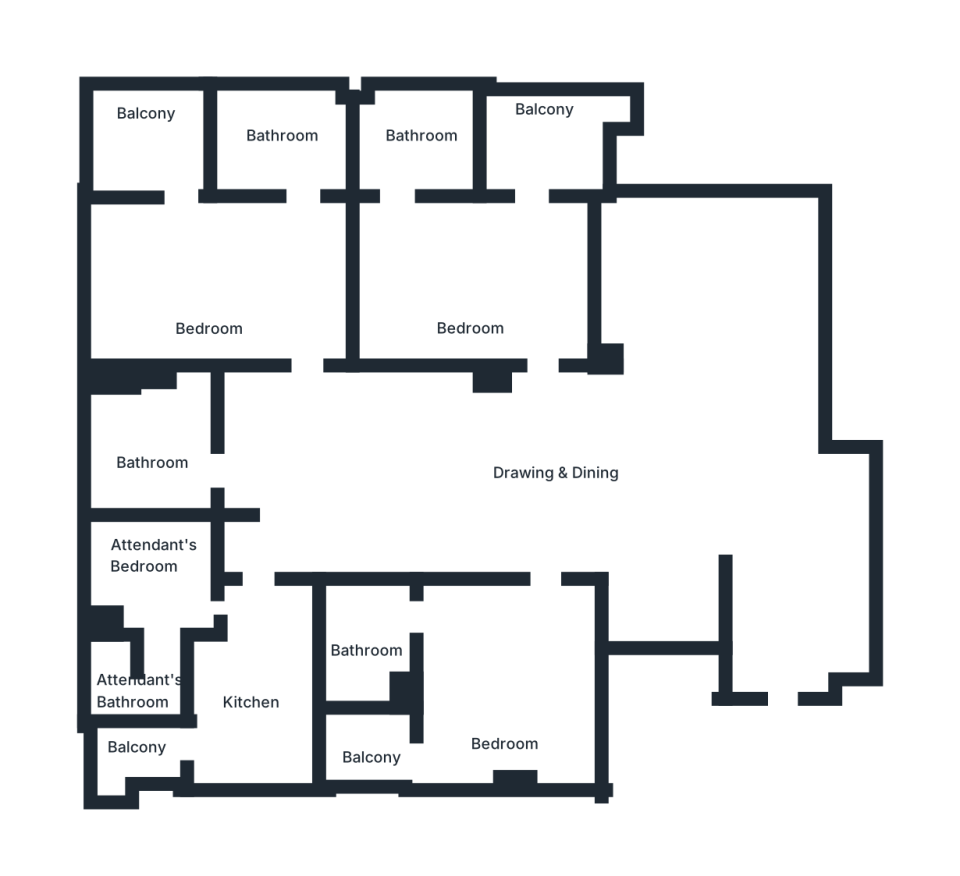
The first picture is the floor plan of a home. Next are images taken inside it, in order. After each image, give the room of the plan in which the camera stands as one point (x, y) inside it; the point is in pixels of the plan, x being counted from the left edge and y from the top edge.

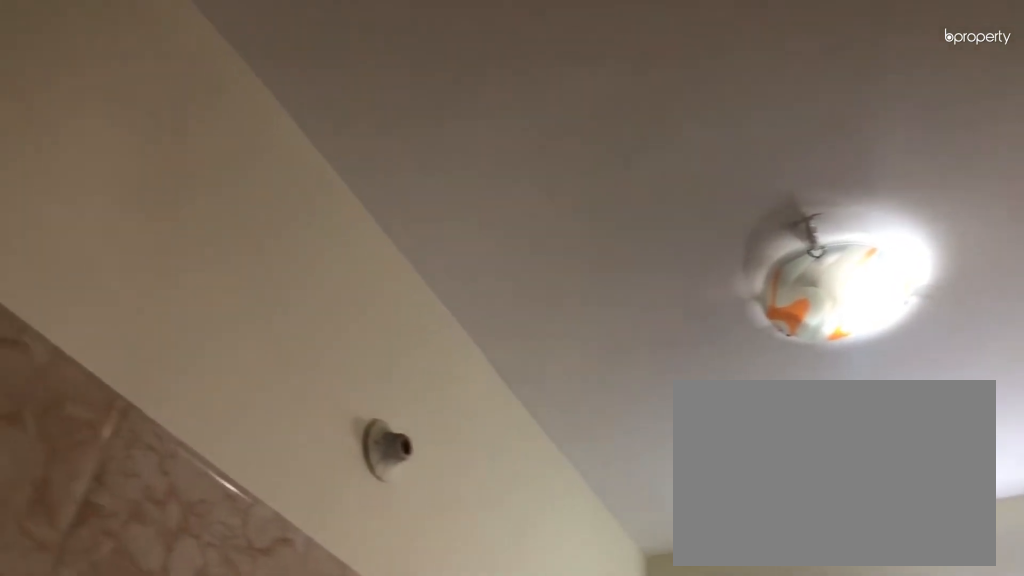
(259, 694)
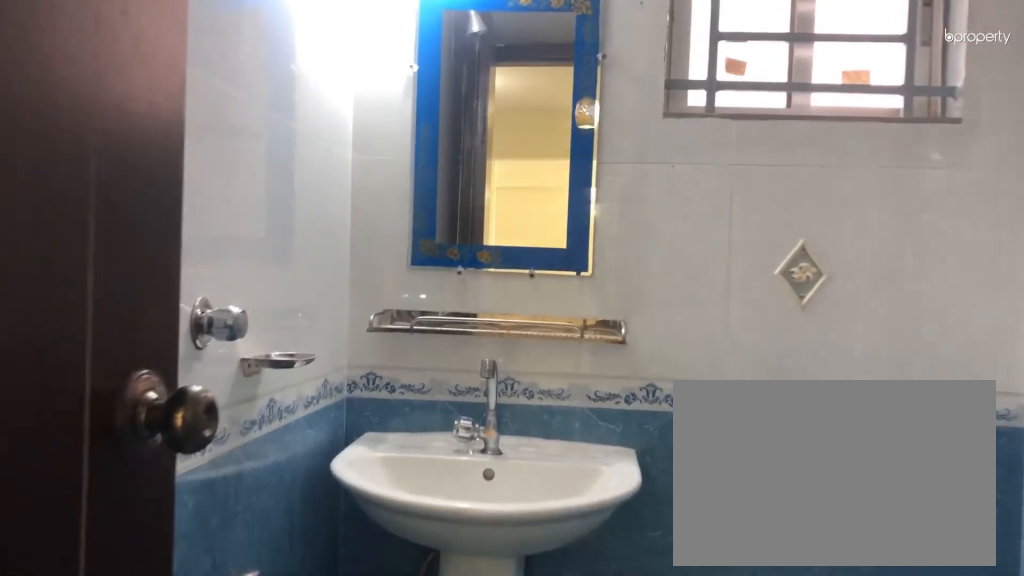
(153, 448)
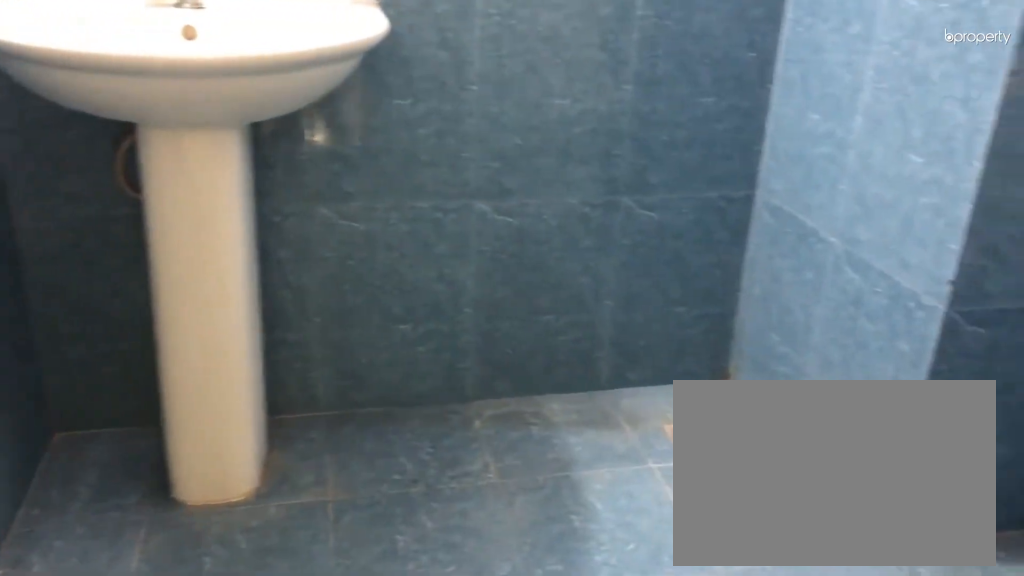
(153, 448)
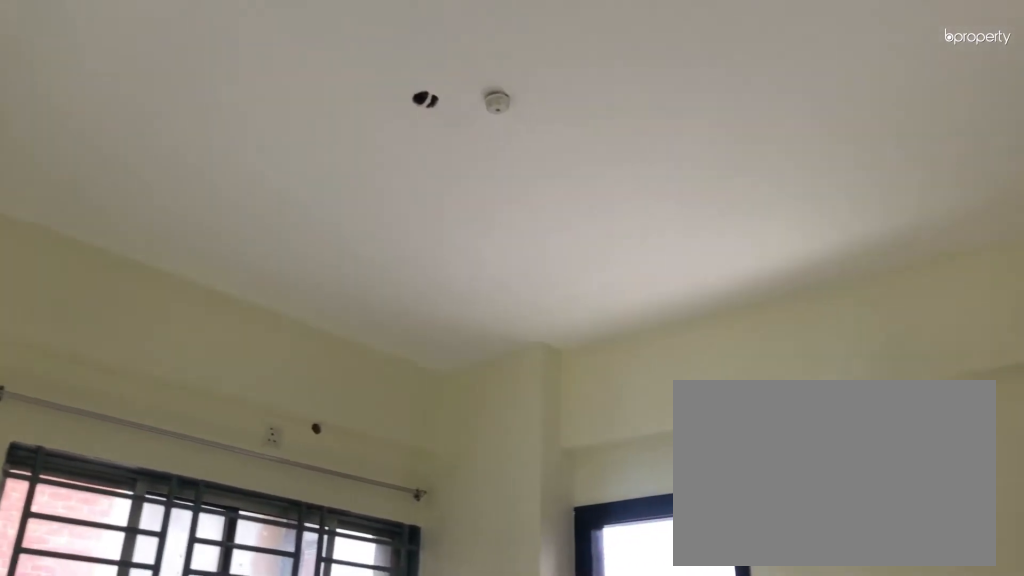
(220, 303)
